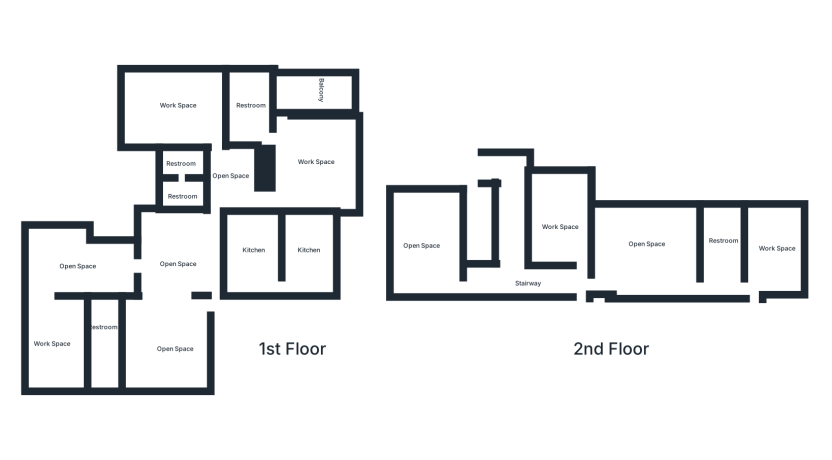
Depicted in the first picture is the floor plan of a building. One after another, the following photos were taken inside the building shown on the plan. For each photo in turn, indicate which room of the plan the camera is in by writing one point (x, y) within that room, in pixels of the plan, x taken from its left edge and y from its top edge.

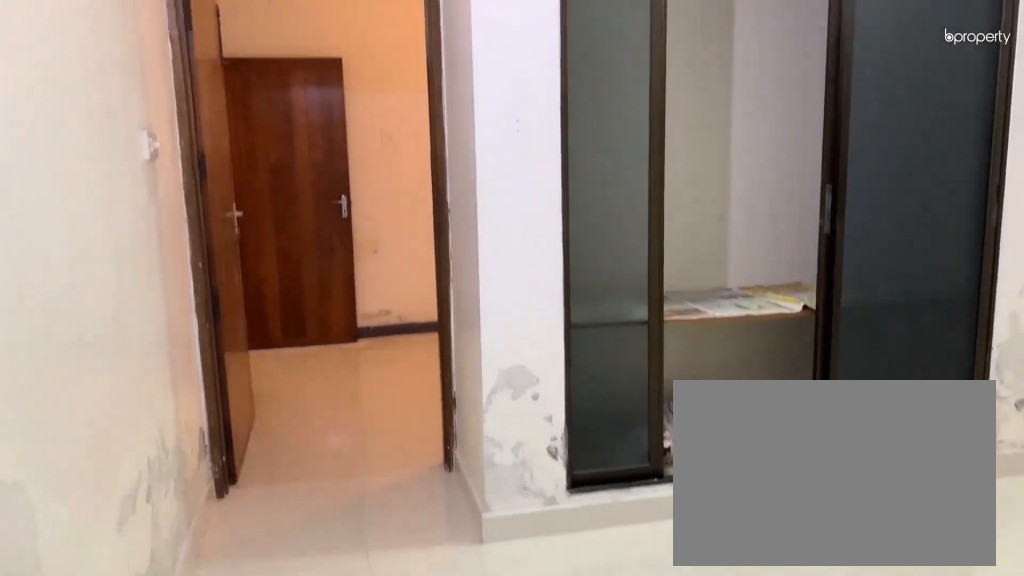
(311, 154)
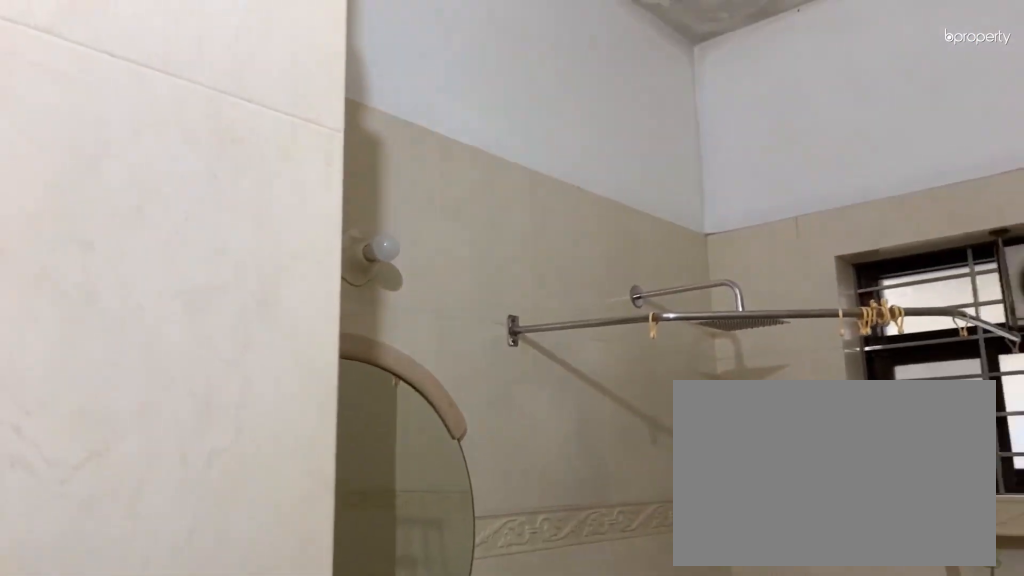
(251, 120)
